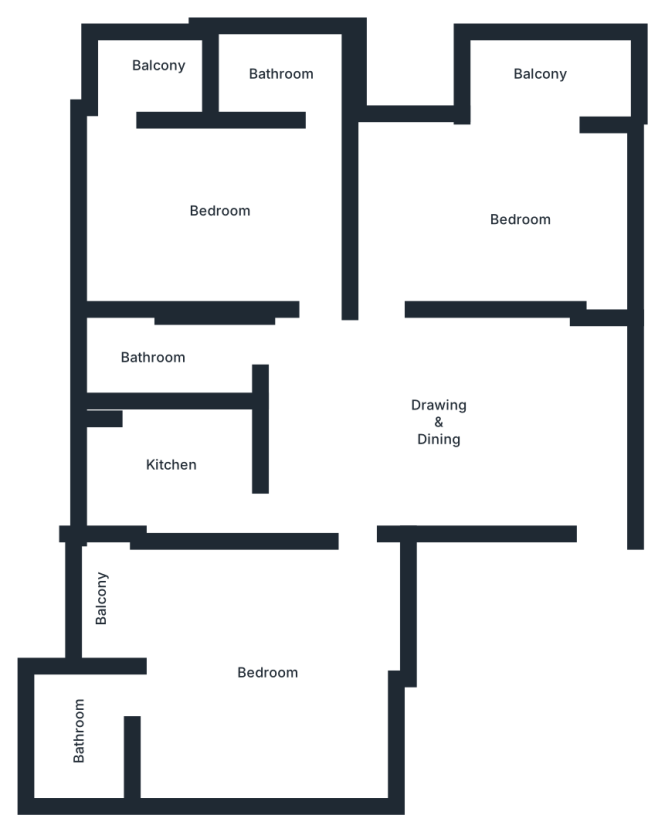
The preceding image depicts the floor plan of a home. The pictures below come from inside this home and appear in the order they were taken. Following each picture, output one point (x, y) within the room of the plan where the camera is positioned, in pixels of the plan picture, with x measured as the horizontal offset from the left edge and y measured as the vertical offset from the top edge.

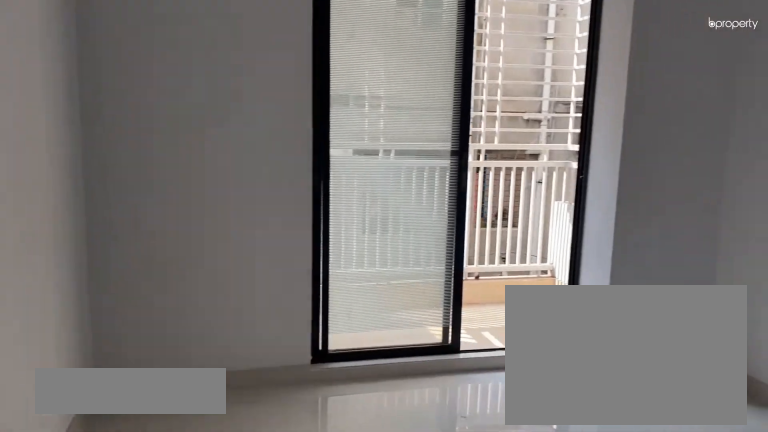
(525, 216)
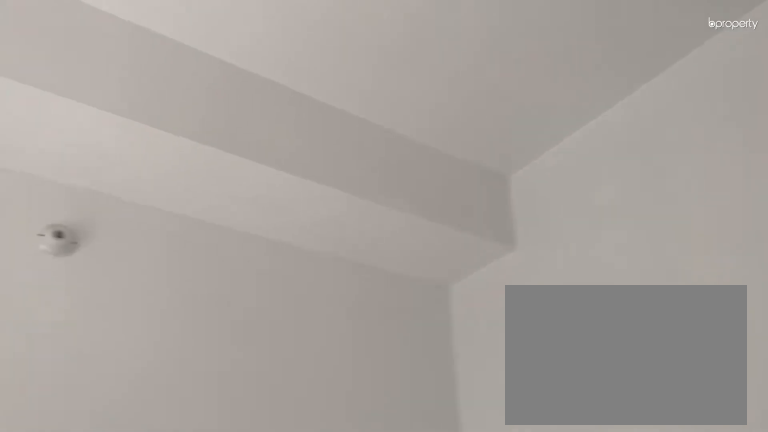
(525, 216)
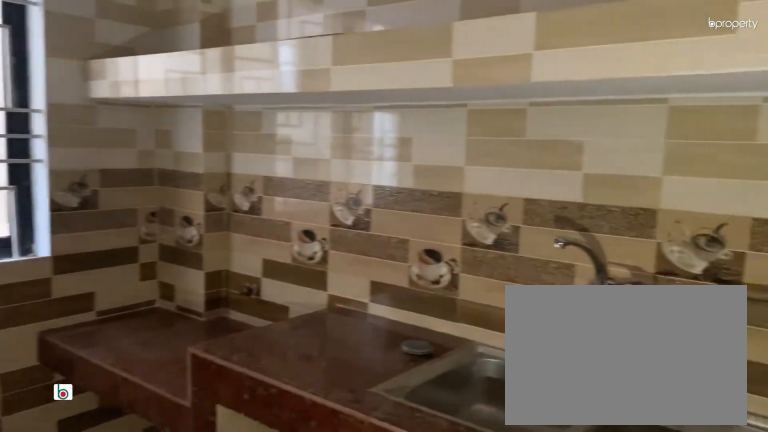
(170, 457)
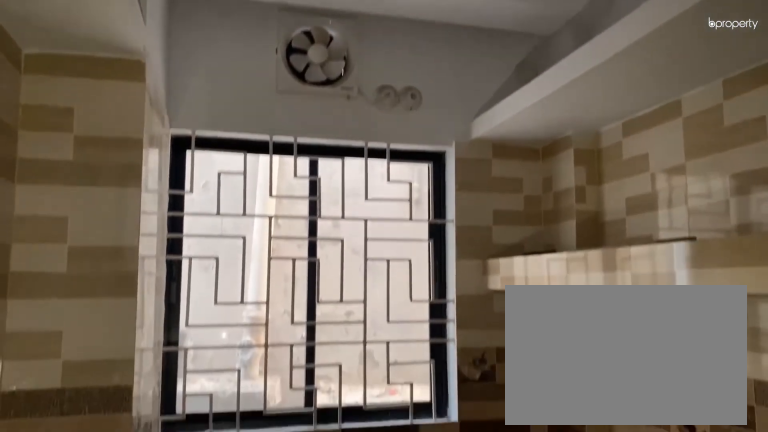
(170, 457)
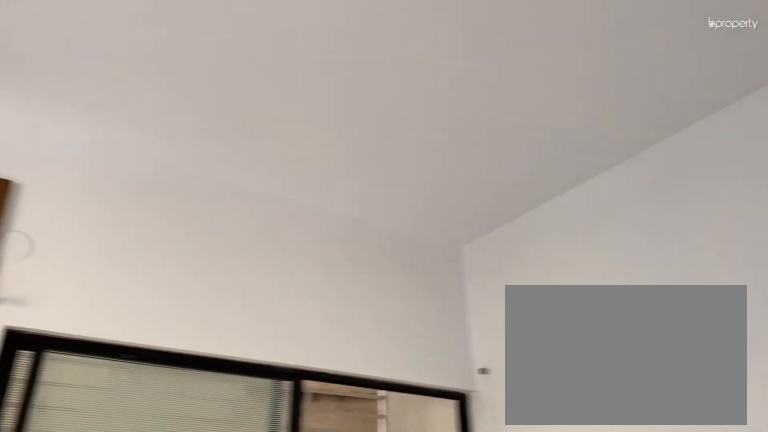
(270, 675)
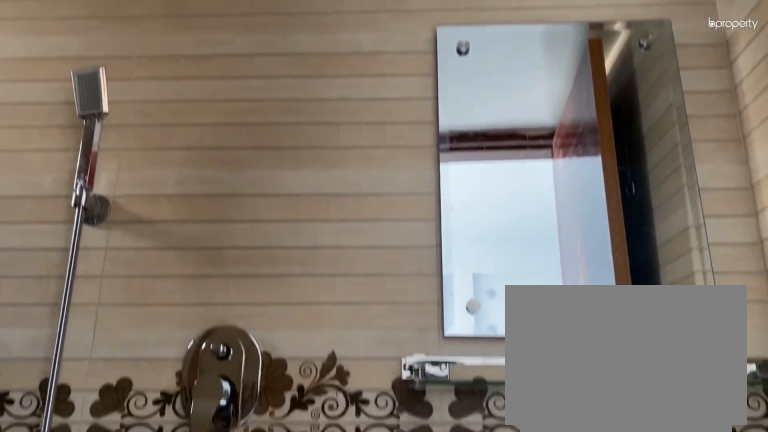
(79, 719)
